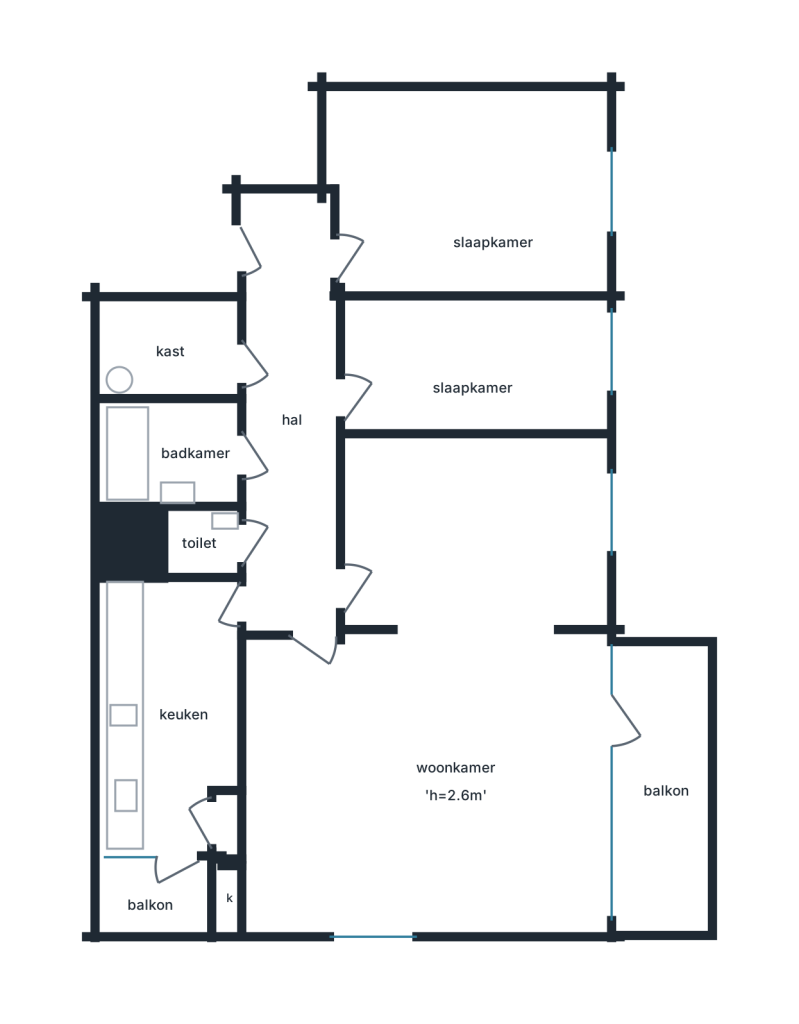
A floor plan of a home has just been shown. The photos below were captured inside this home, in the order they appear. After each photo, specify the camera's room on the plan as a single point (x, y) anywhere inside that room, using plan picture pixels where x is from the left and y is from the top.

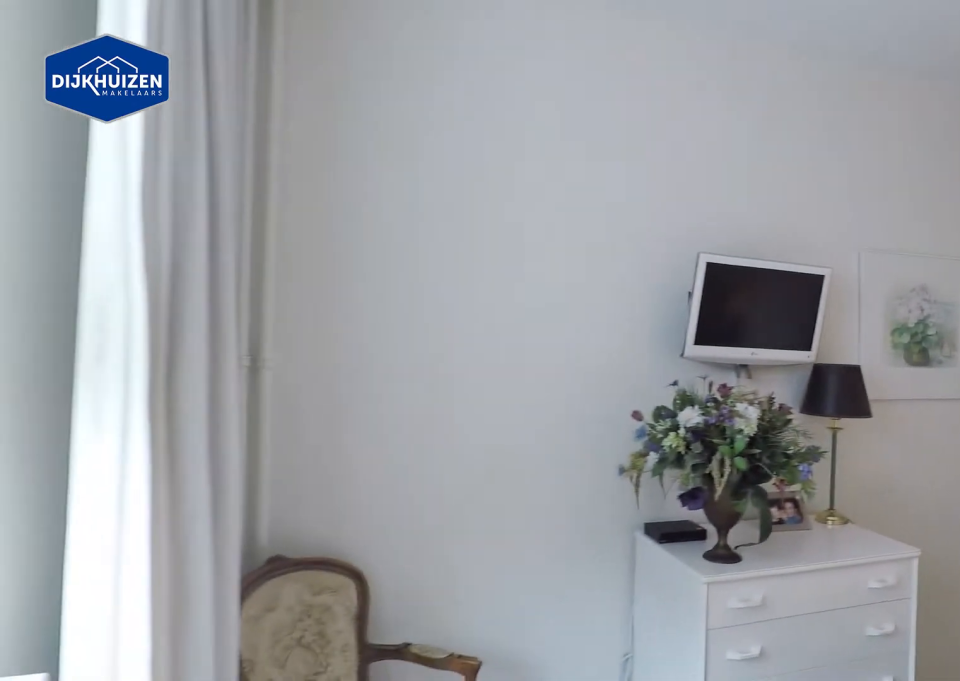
(468, 189)
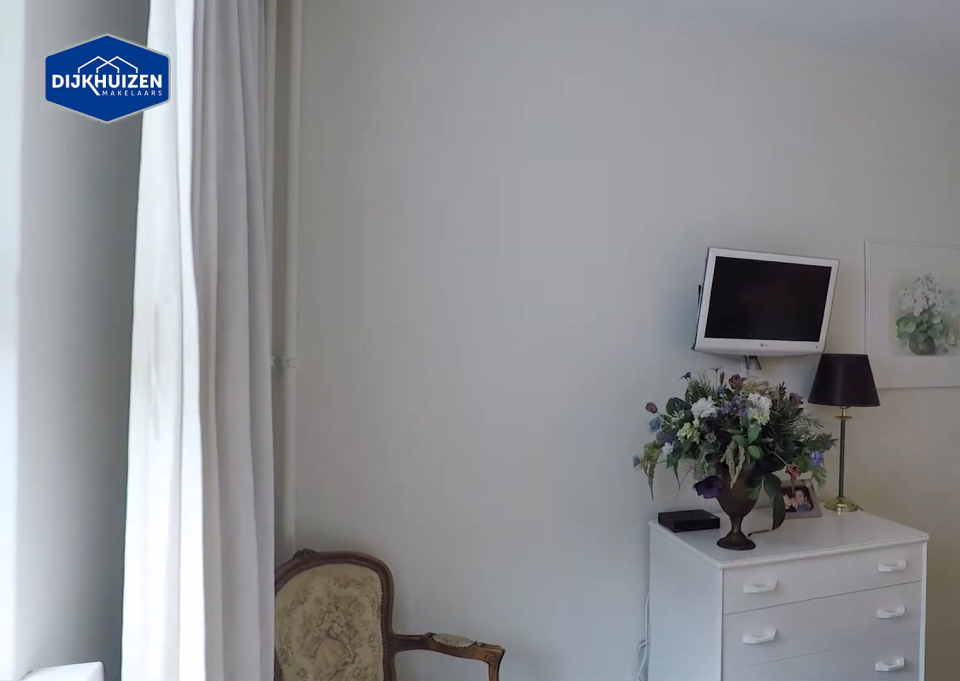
(468, 189)
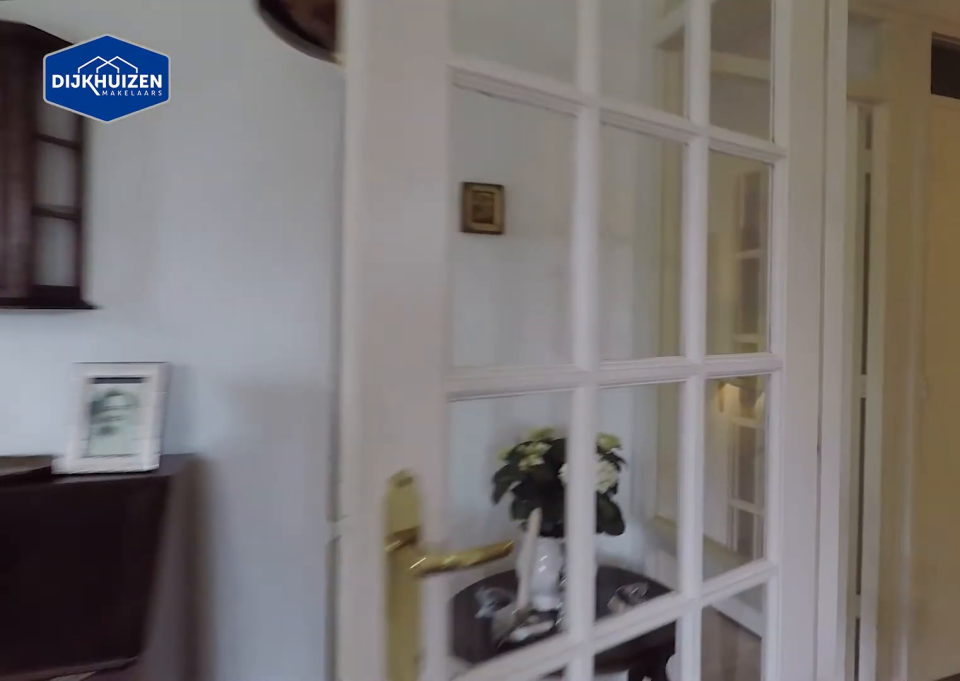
(438, 702)
